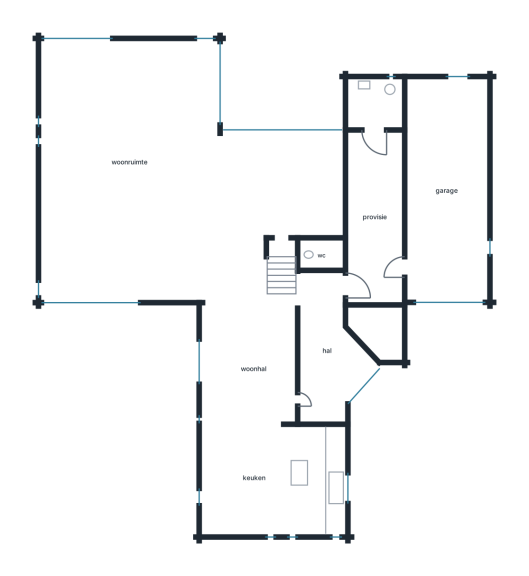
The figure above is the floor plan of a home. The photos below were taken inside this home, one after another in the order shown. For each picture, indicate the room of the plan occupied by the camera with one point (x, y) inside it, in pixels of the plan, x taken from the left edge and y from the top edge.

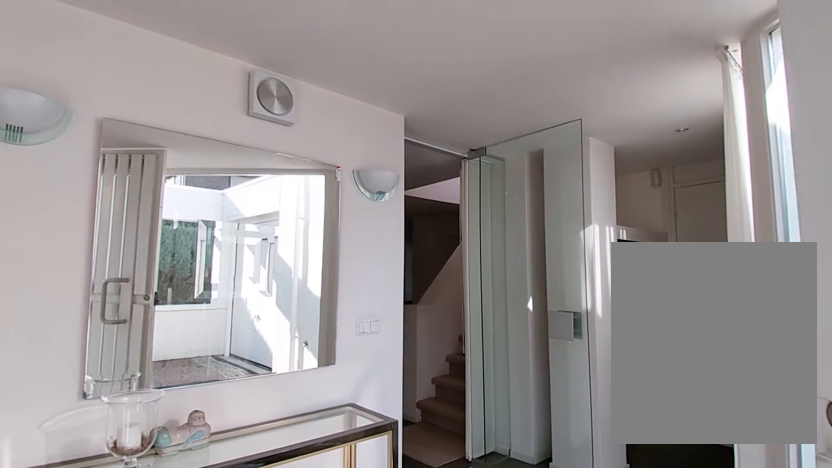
(327, 350)
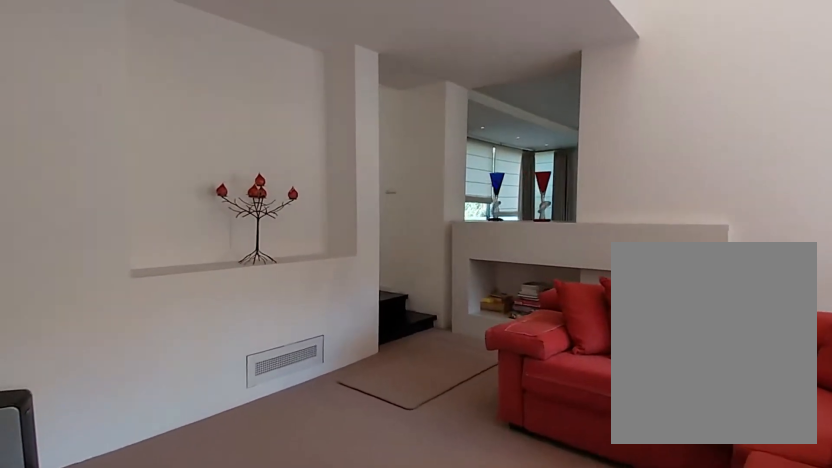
(280, 190)
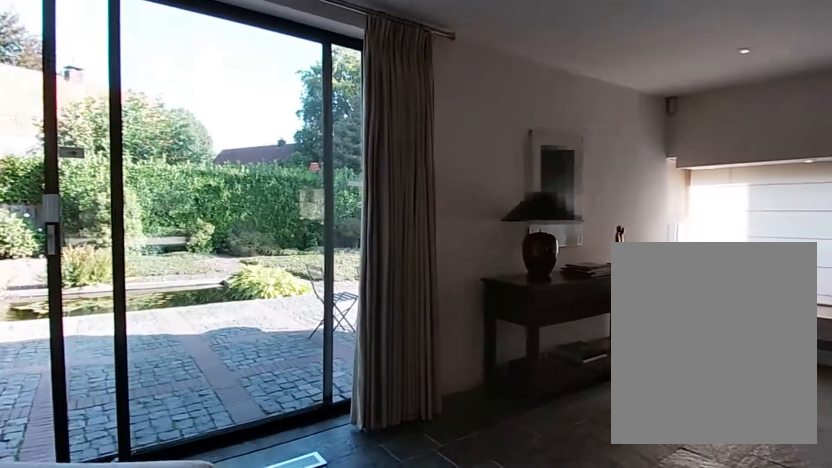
(127, 169)
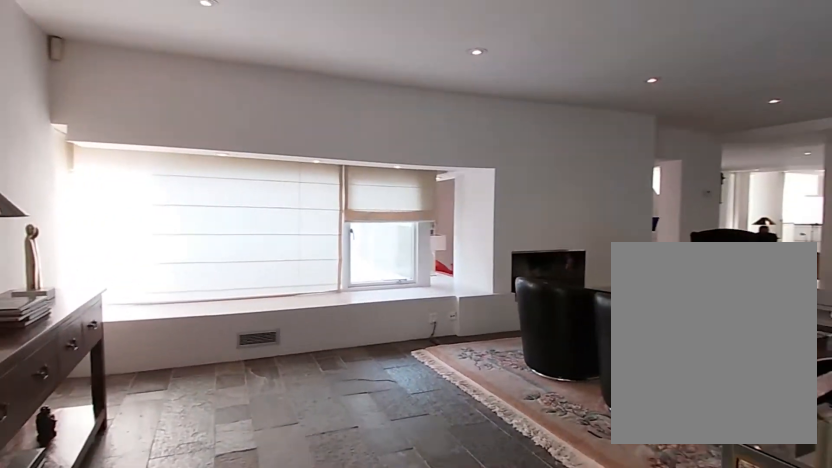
(127, 169)
